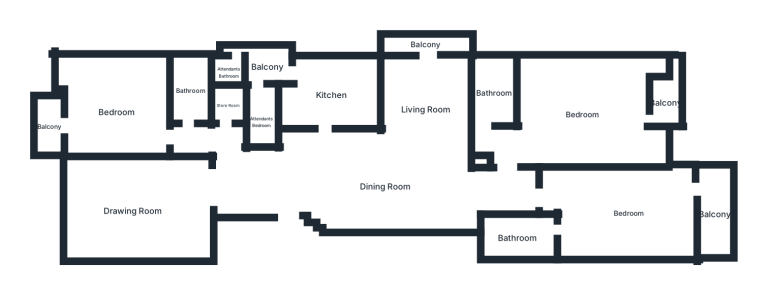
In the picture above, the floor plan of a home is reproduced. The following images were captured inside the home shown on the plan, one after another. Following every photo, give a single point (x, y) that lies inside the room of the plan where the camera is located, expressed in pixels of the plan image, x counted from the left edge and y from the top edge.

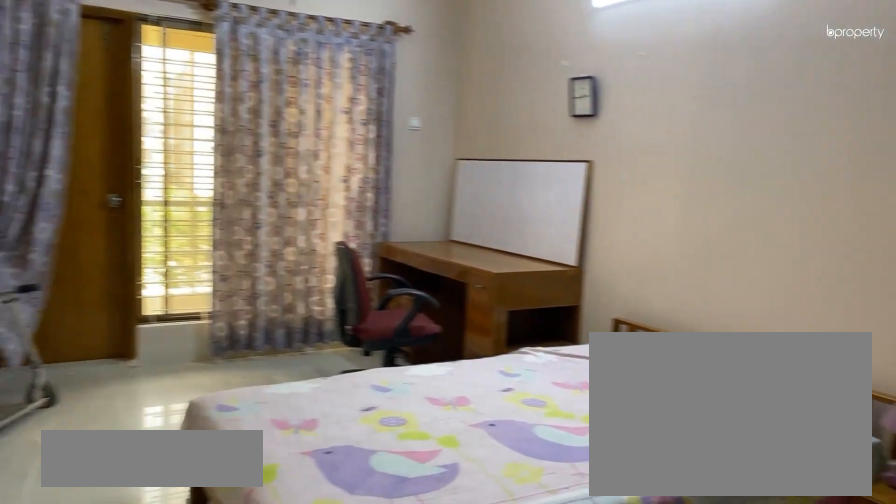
(629, 213)
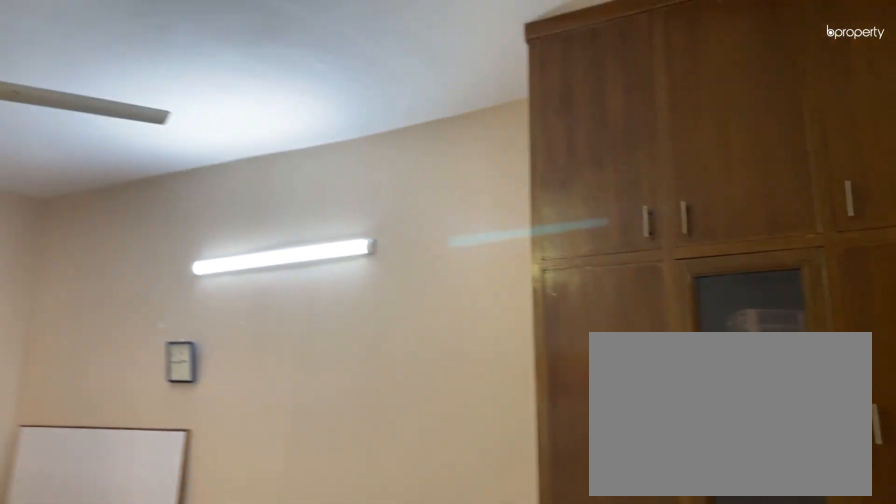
(629, 213)
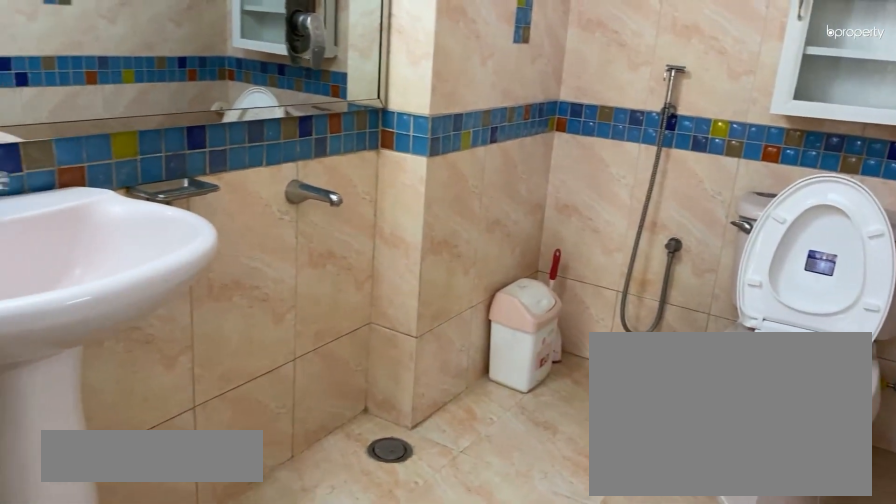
(517, 239)
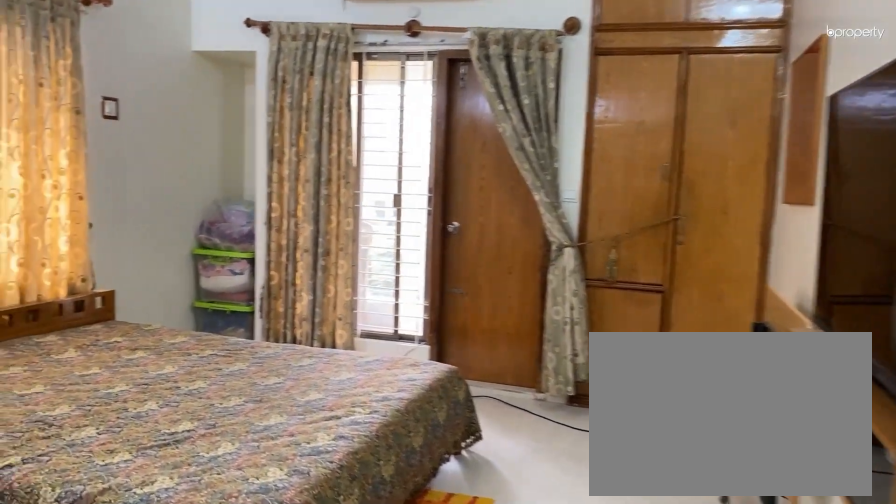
(582, 115)
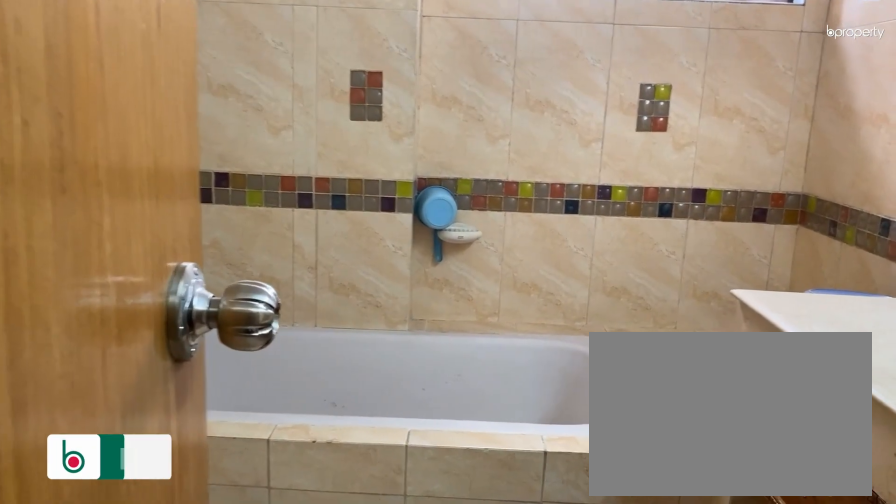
(494, 93)
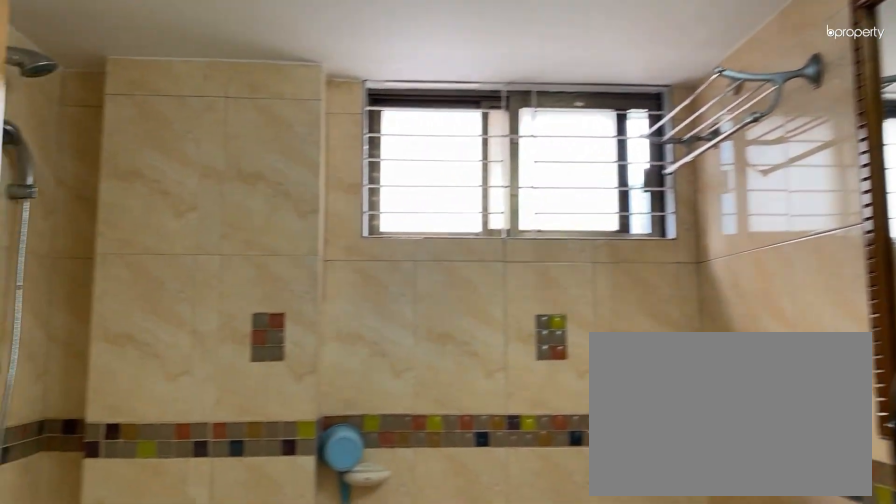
(494, 93)
